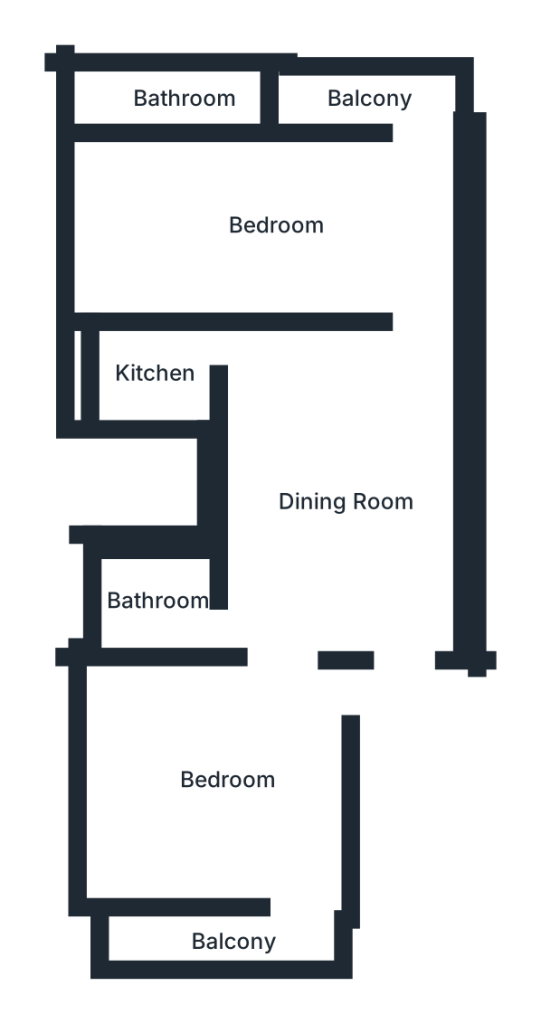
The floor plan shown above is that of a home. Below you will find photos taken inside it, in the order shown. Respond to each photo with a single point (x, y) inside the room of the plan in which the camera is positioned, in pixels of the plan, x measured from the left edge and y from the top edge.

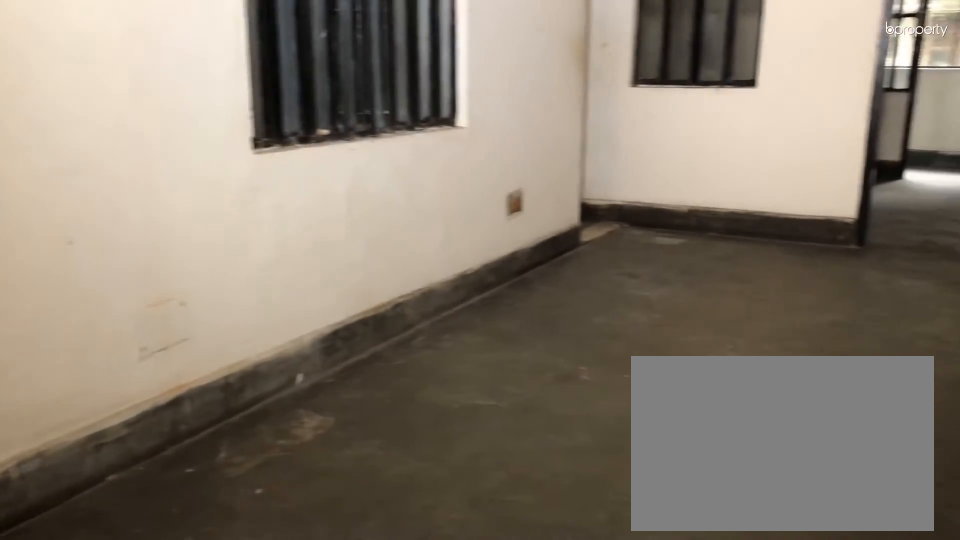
(343, 502)
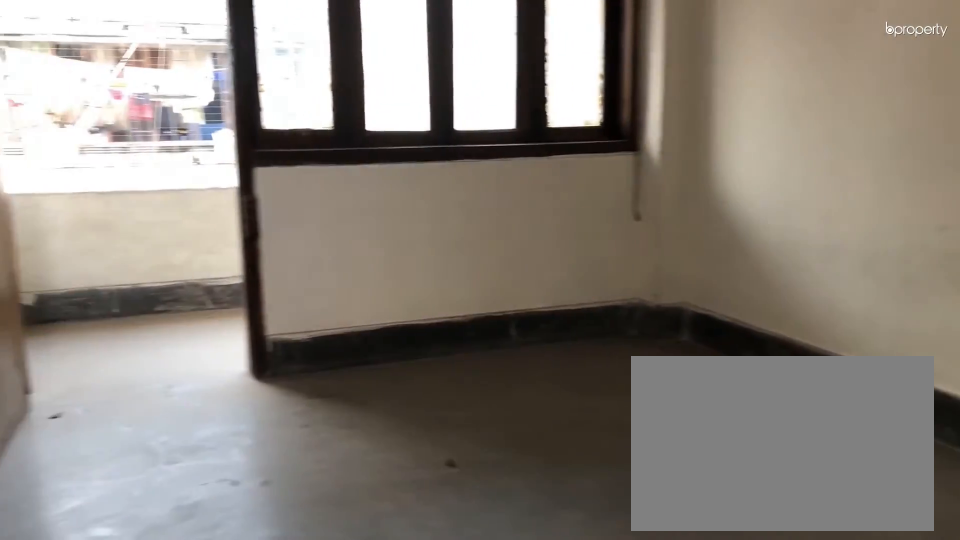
(232, 780)
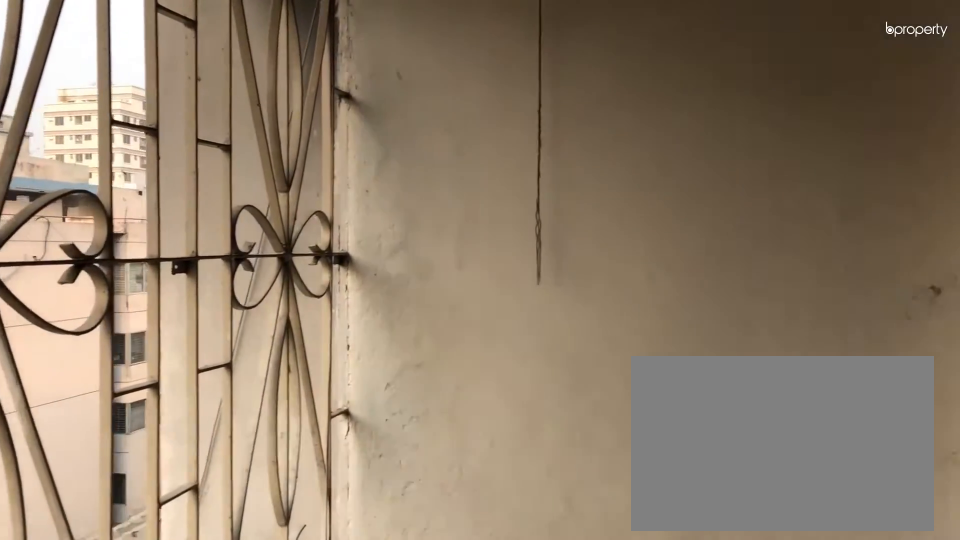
(232, 943)
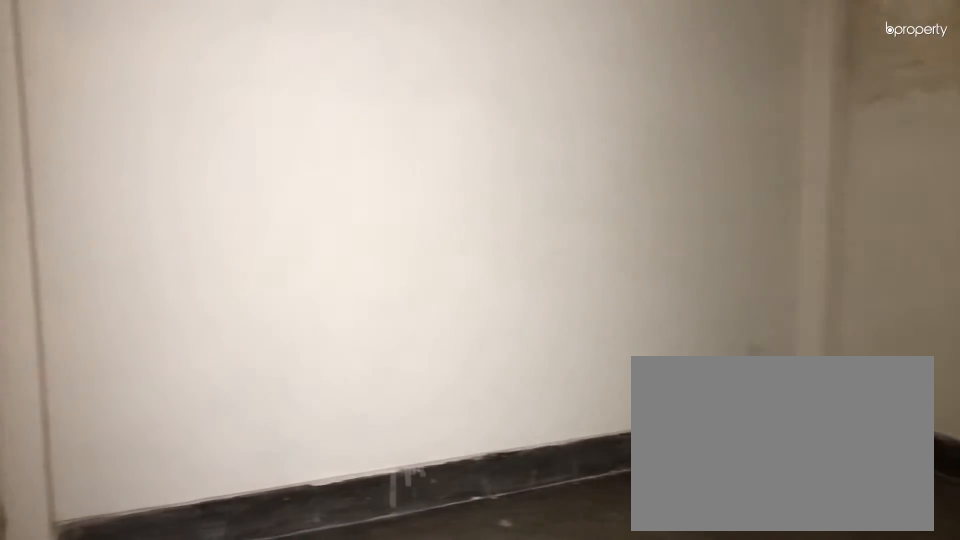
(273, 226)
